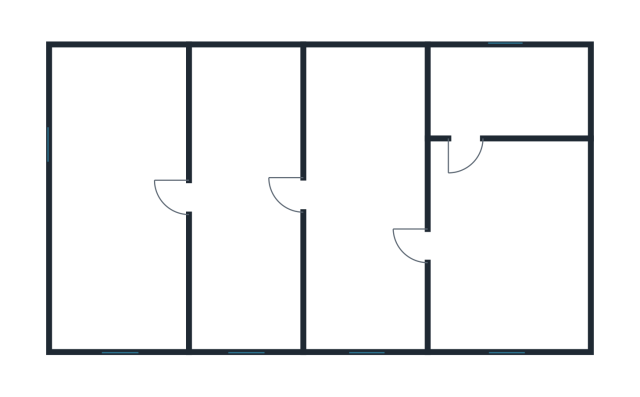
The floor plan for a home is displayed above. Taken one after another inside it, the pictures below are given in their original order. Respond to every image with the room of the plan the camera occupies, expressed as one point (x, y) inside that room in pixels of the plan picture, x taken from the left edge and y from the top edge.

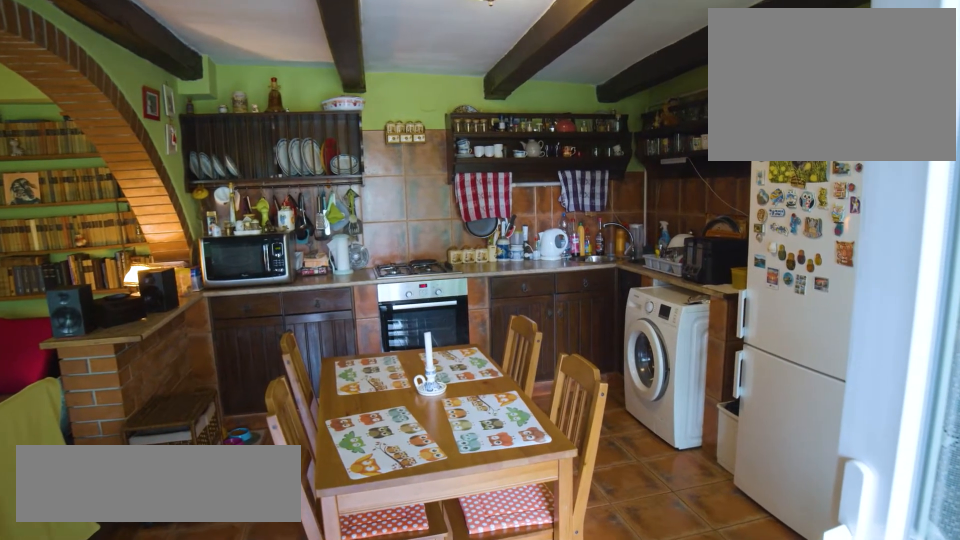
(363, 196)
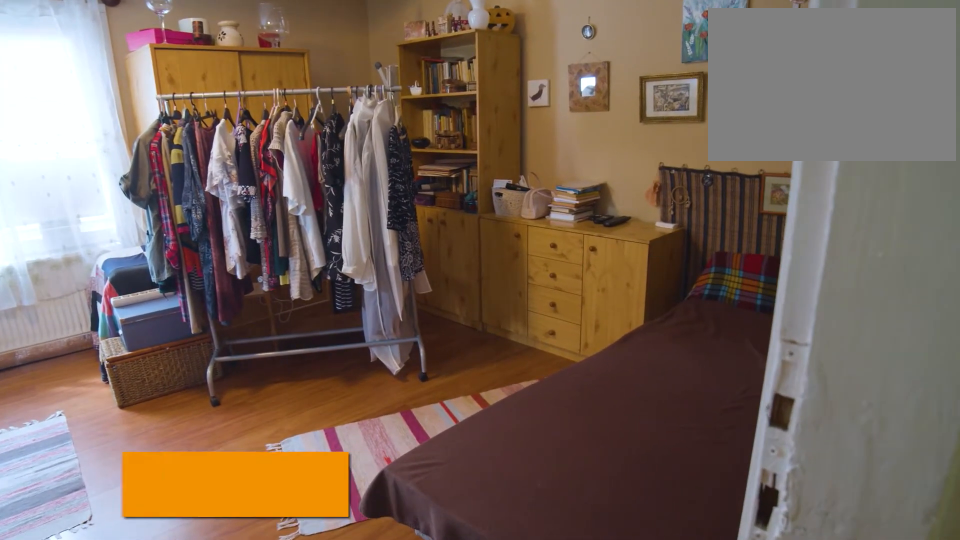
(122, 195)
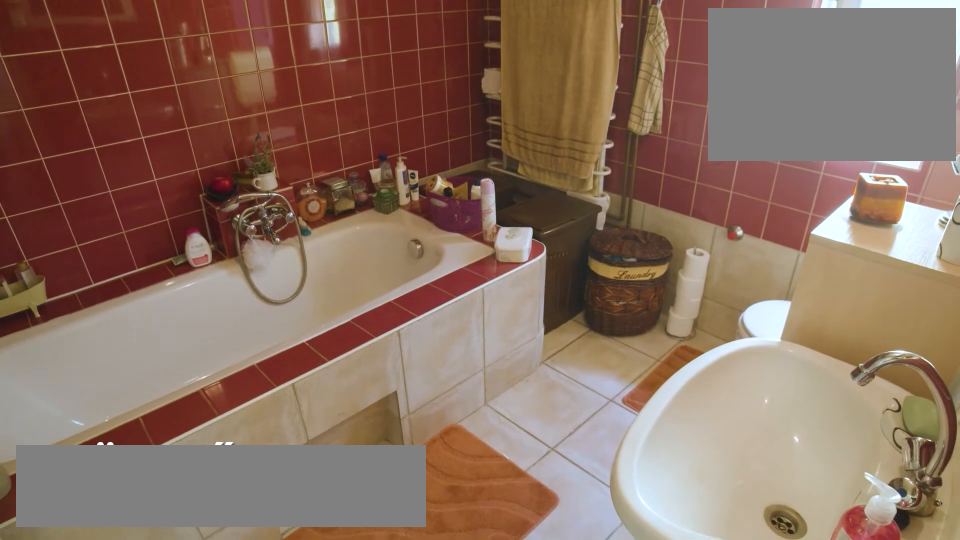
(511, 243)
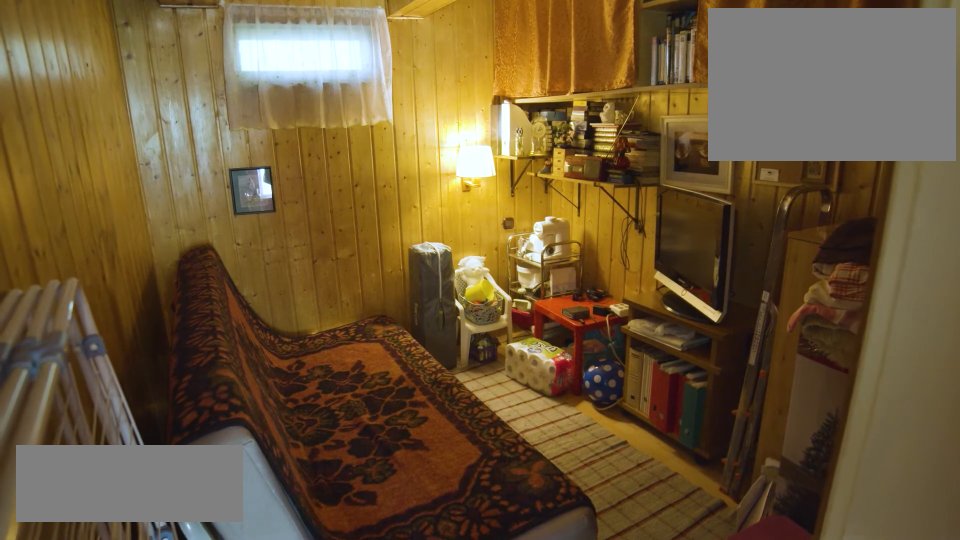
(511, 90)
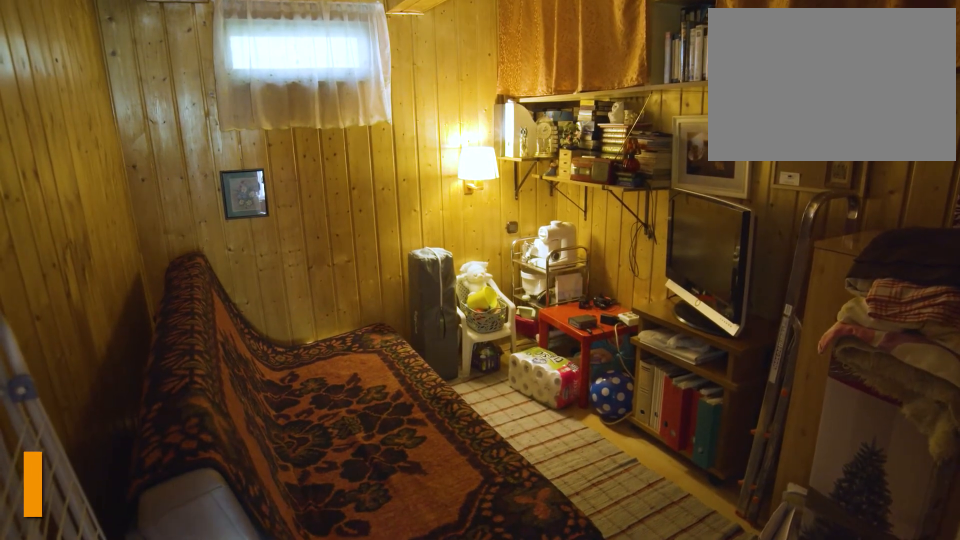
(511, 90)
